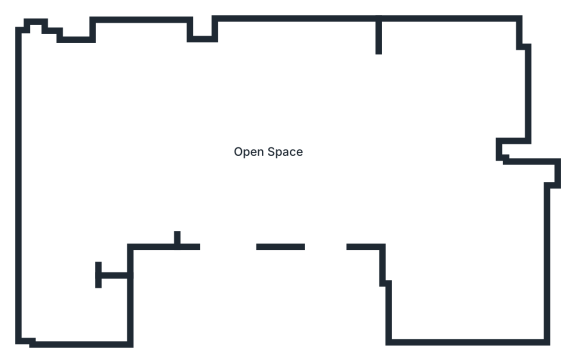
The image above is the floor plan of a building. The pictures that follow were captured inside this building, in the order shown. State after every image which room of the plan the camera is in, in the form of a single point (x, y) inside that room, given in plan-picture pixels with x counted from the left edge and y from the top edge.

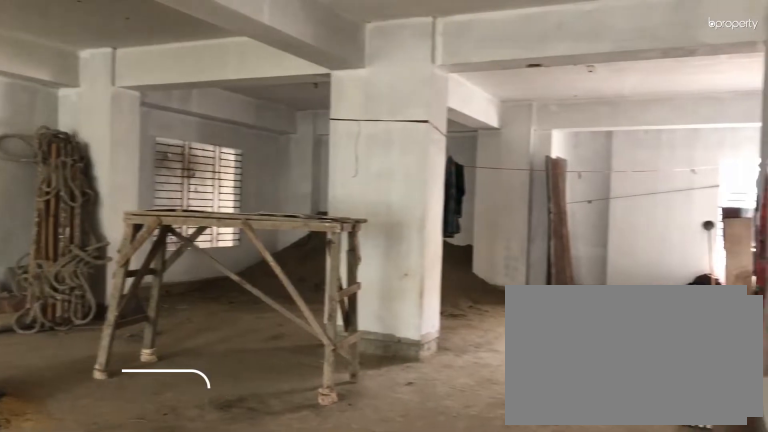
(268, 153)
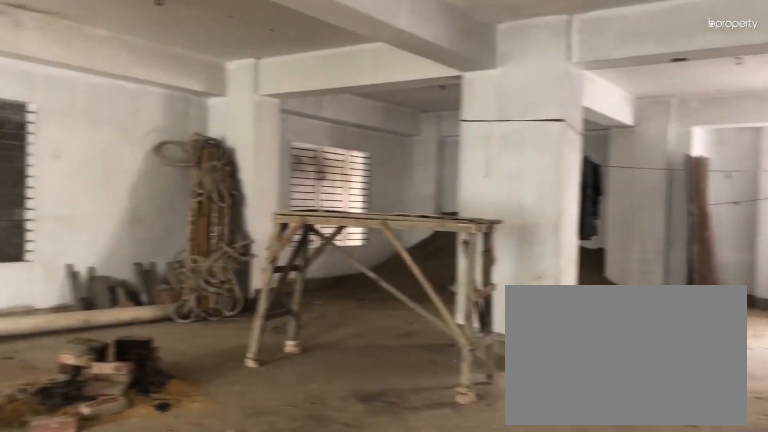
(268, 153)
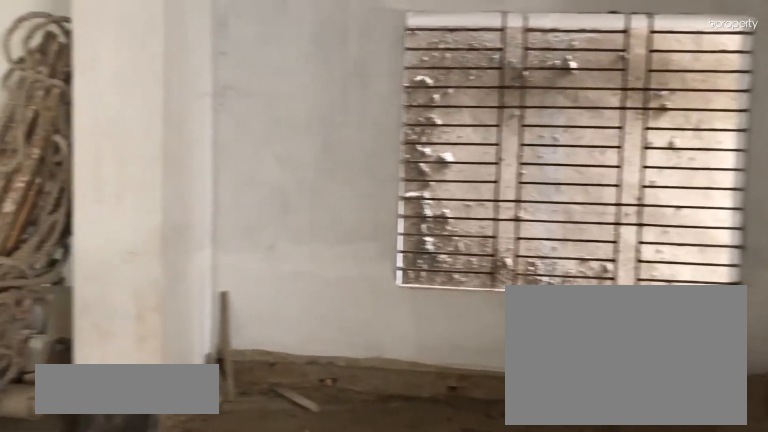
(418, 132)
